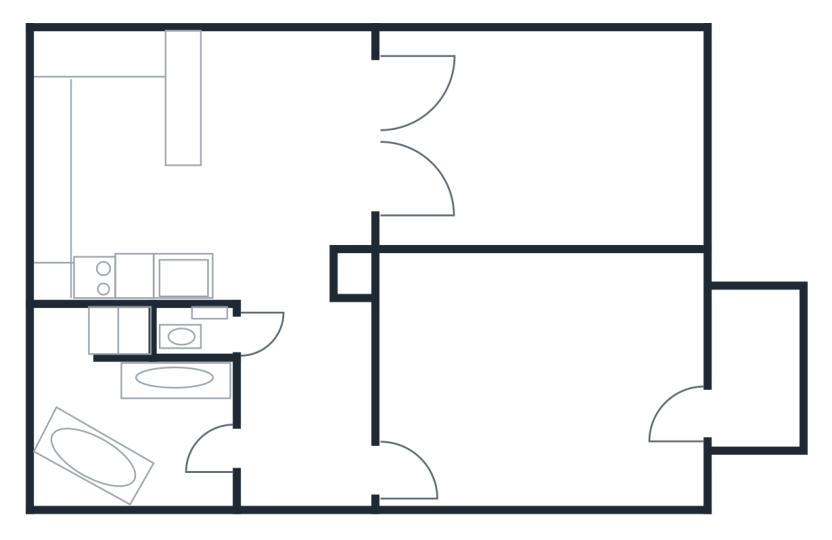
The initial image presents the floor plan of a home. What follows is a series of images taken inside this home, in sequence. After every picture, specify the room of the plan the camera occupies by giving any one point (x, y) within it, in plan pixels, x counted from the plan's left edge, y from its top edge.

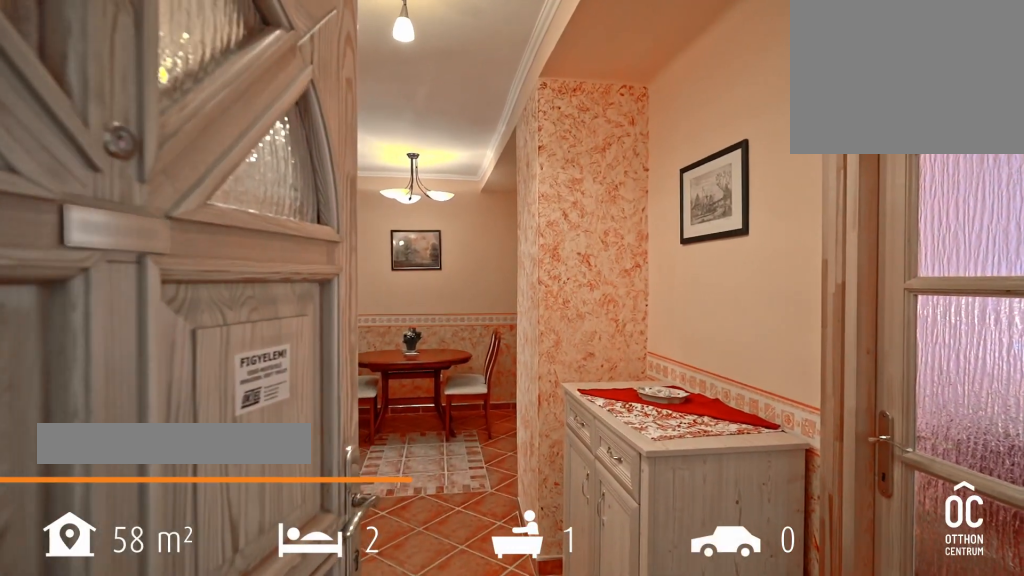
(313, 451)
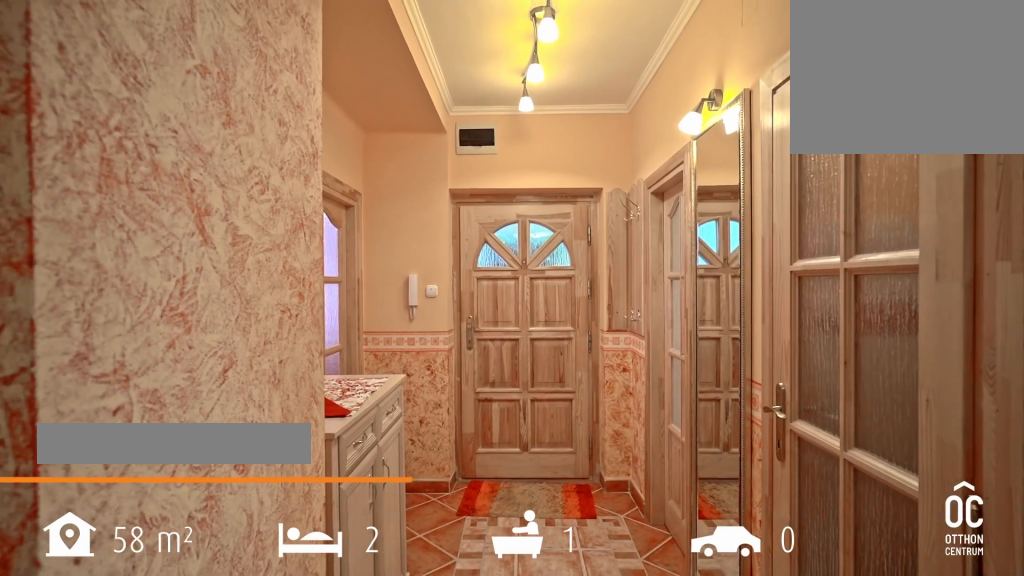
(313, 451)
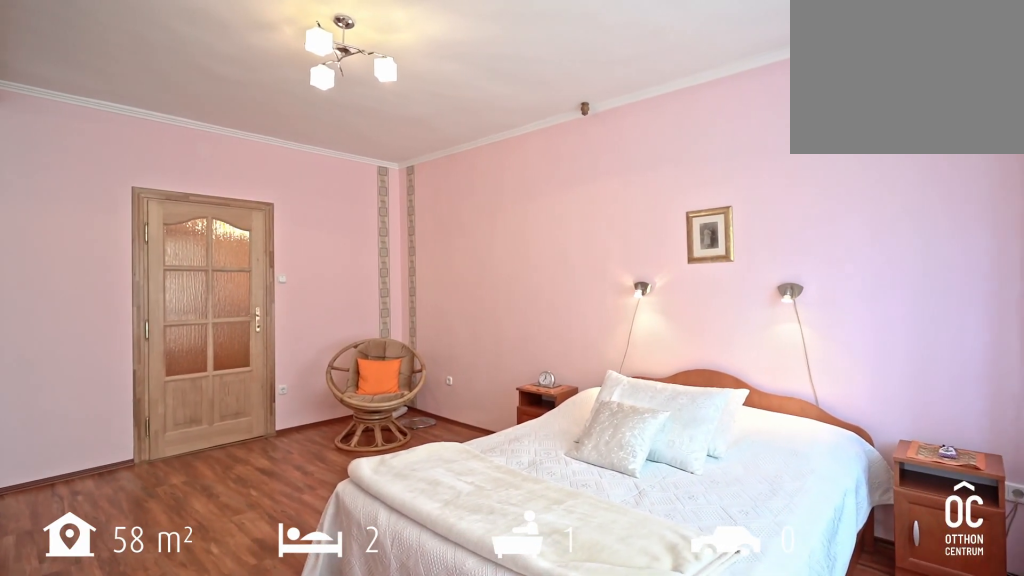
(562, 404)
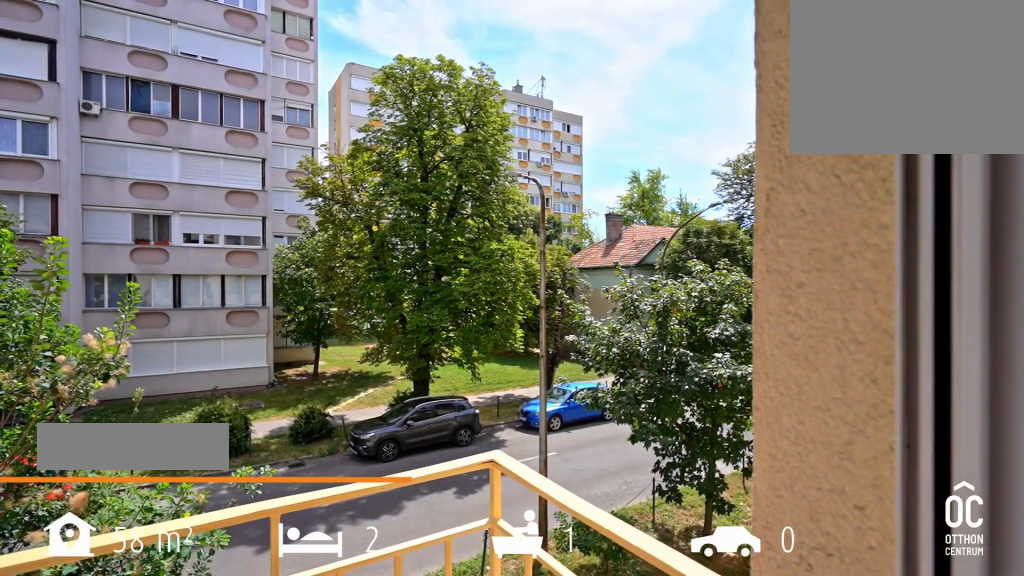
(757, 378)
